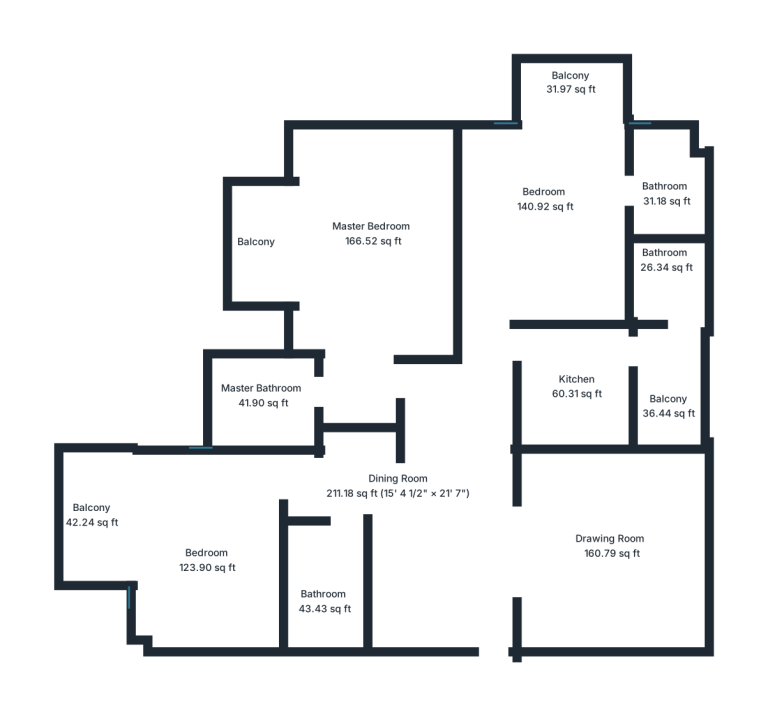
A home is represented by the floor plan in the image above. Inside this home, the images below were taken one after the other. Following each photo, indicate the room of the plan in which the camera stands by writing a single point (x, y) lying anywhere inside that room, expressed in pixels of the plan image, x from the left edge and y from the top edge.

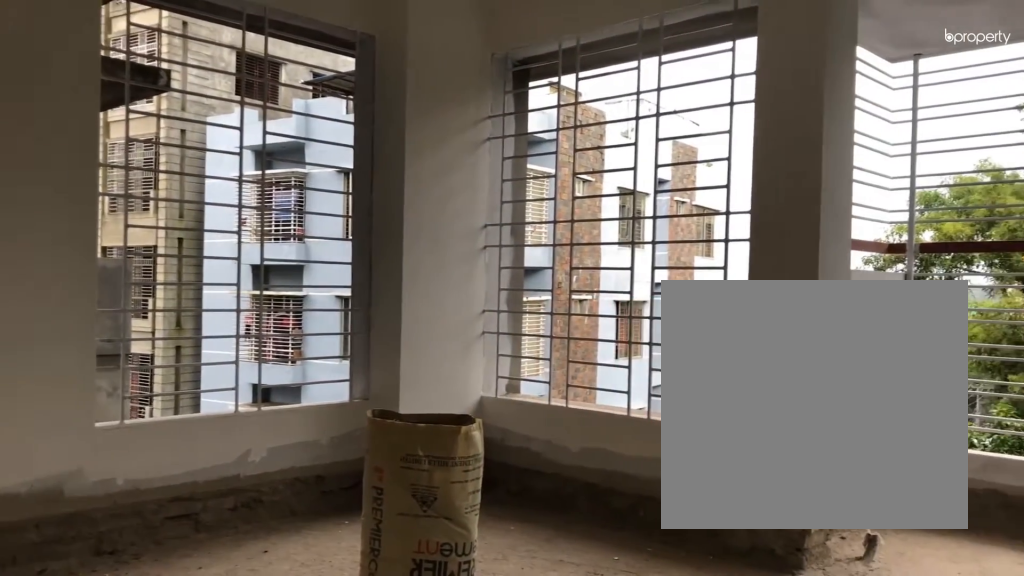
(208, 559)
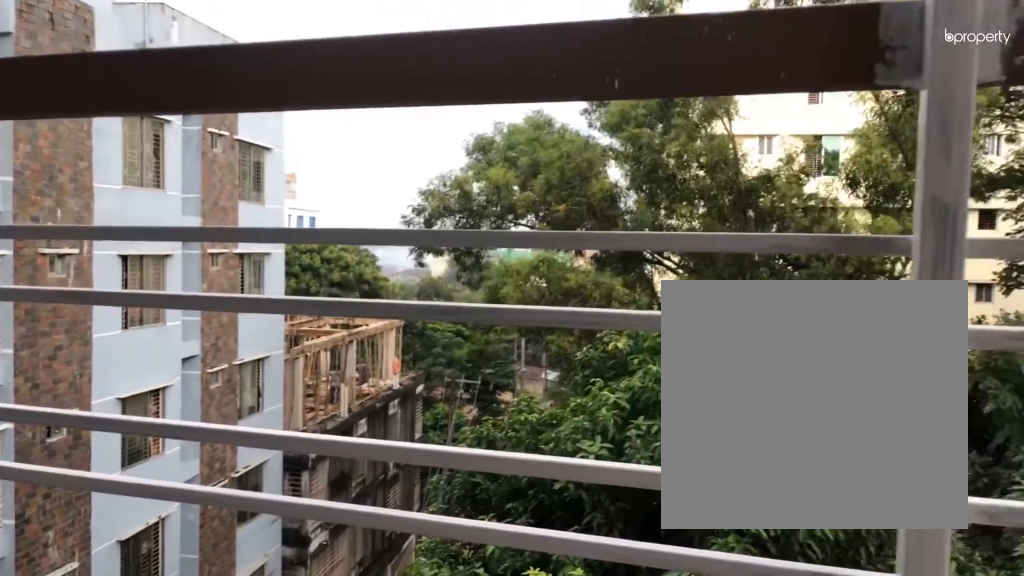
(94, 510)
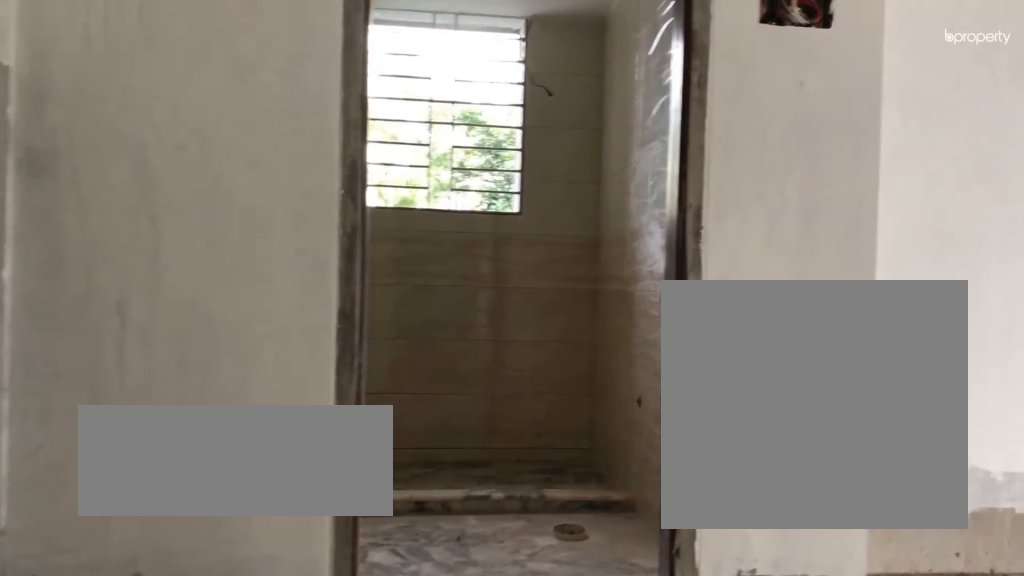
(375, 235)
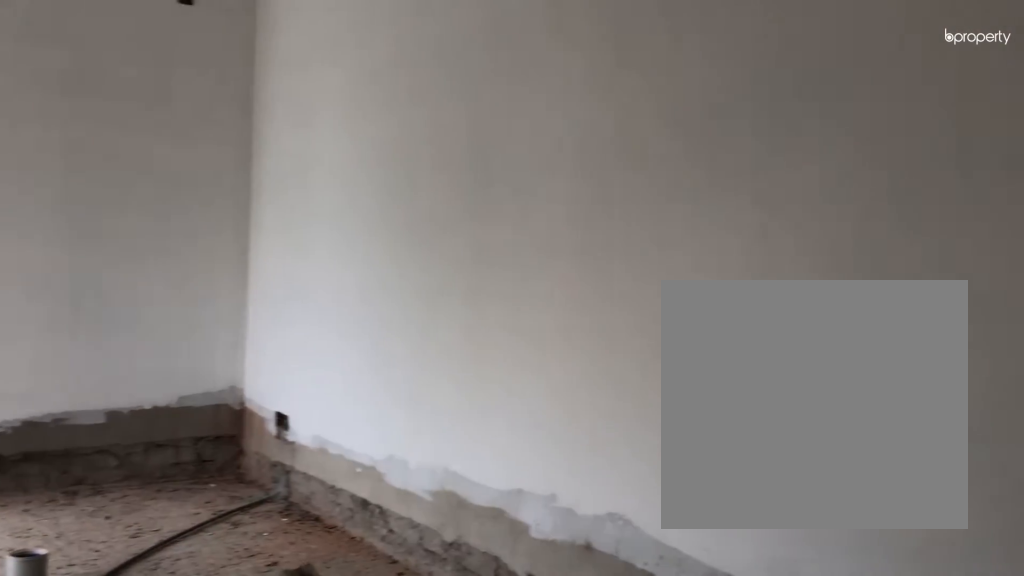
(375, 235)
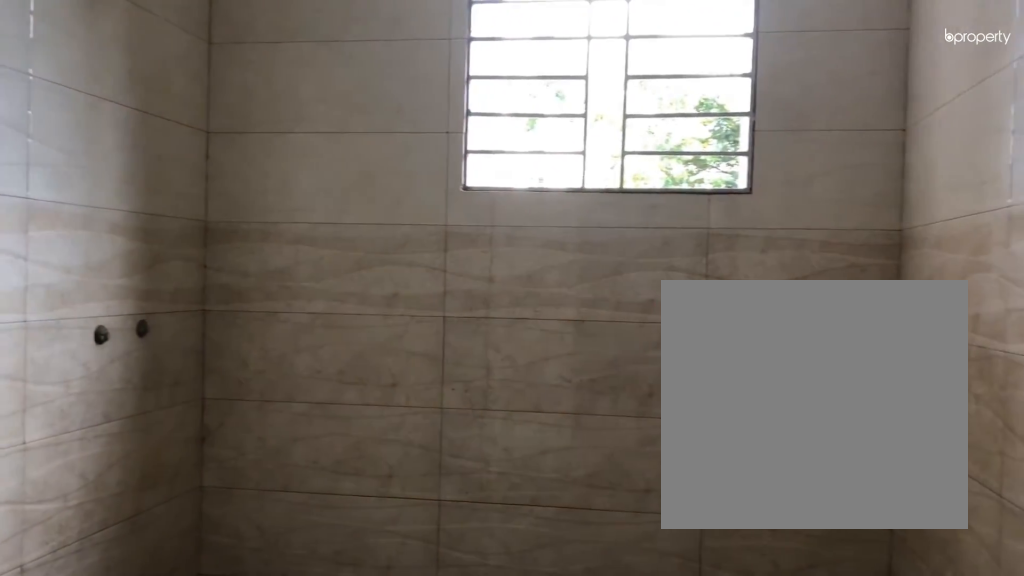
(267, 392)
